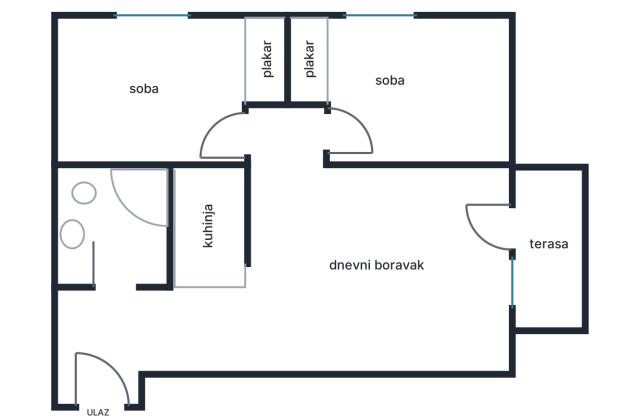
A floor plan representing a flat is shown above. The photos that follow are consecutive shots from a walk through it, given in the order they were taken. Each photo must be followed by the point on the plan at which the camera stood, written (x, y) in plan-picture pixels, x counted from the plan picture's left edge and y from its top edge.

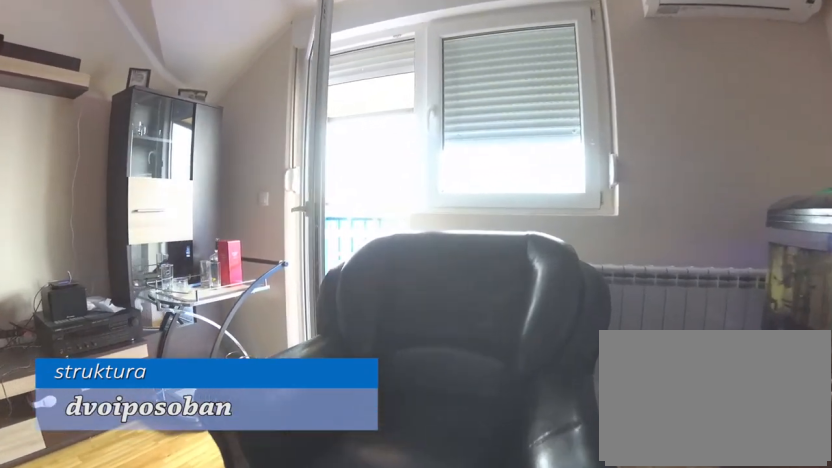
(374, 285)
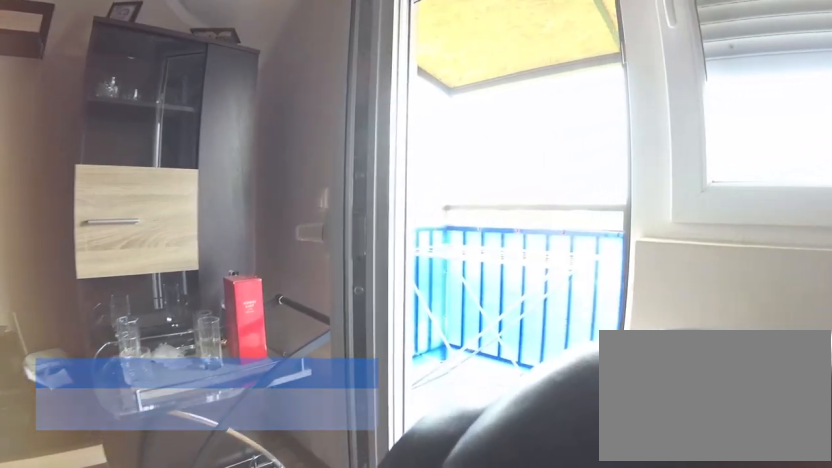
(417, 274)
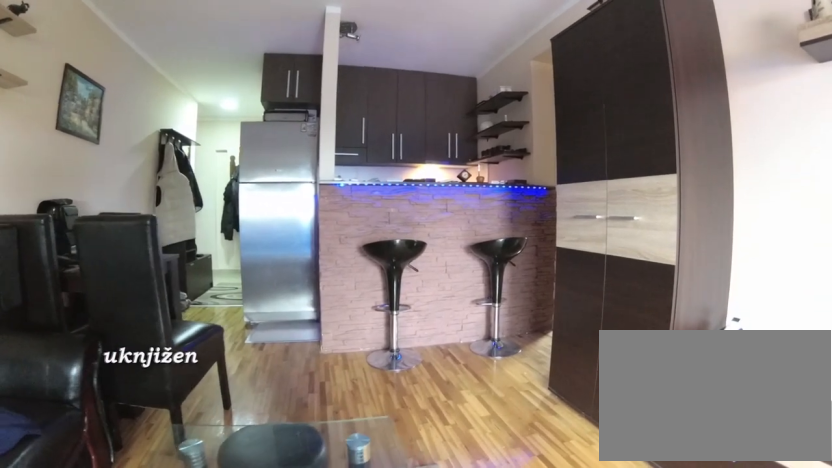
(443, 259)
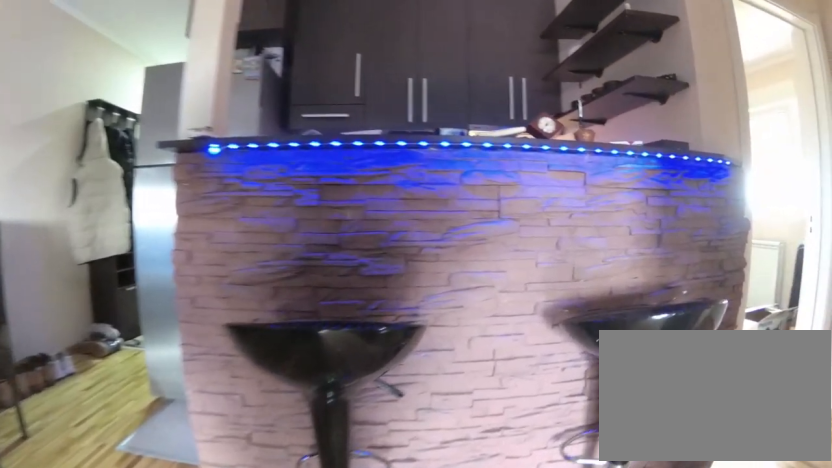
(333, 231)
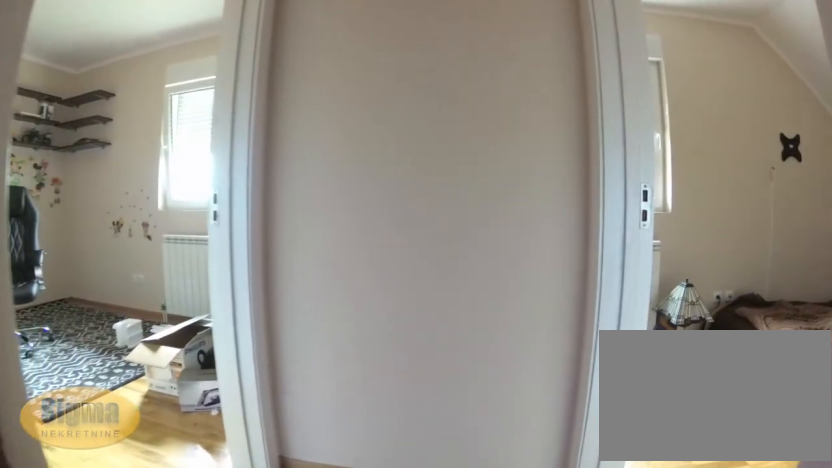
(280, 187)
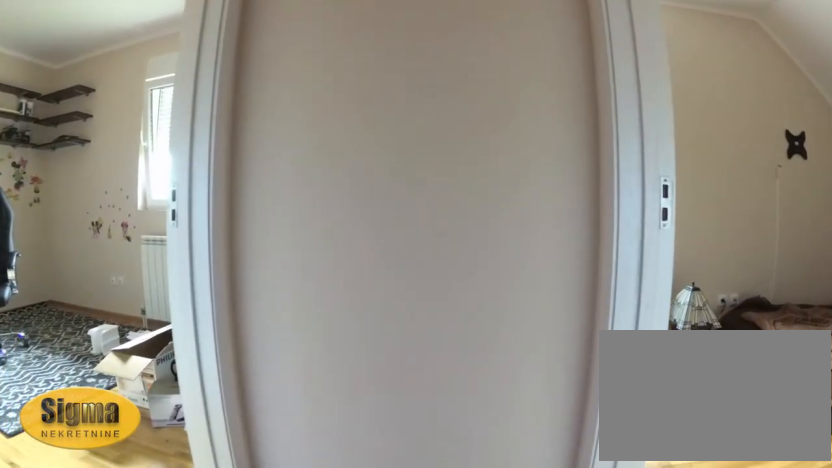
(280, 180)
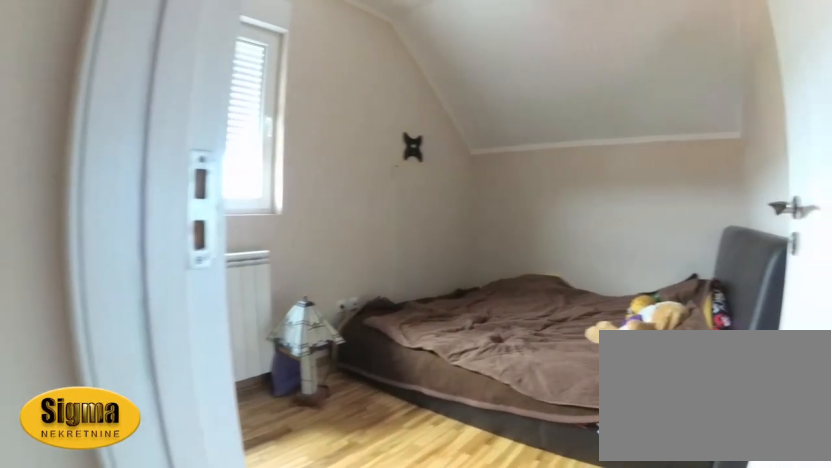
(280, 146)
